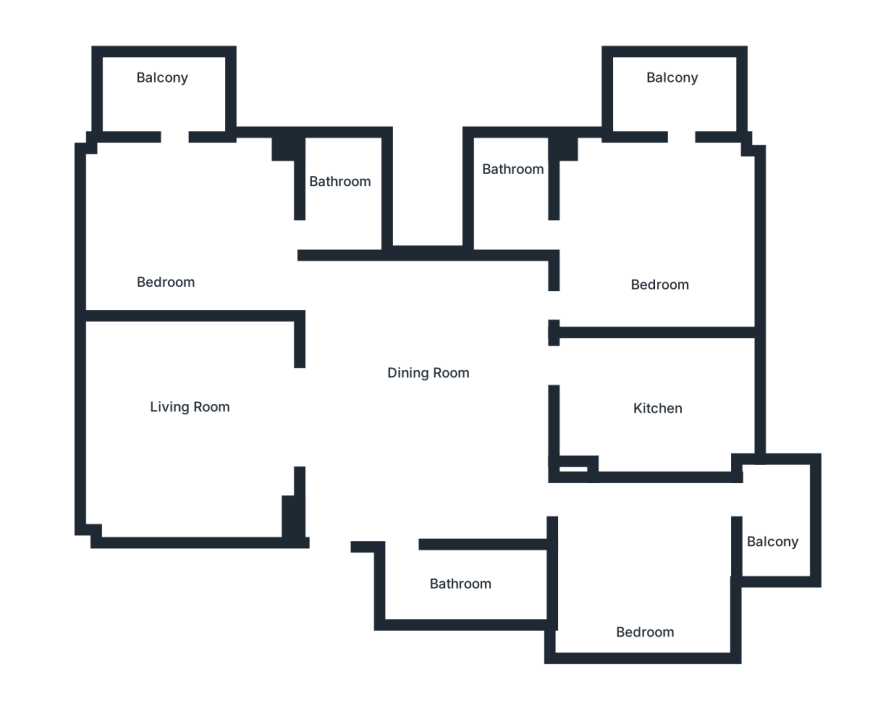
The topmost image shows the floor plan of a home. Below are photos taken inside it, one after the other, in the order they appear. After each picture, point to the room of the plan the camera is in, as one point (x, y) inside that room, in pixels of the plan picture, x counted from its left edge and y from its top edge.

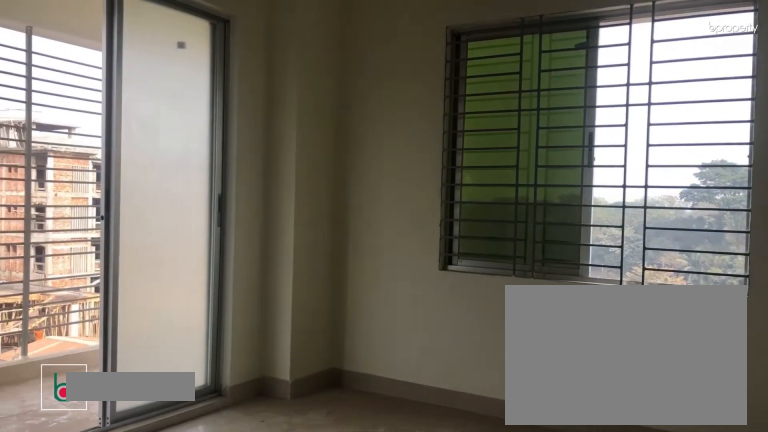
(660, 246)
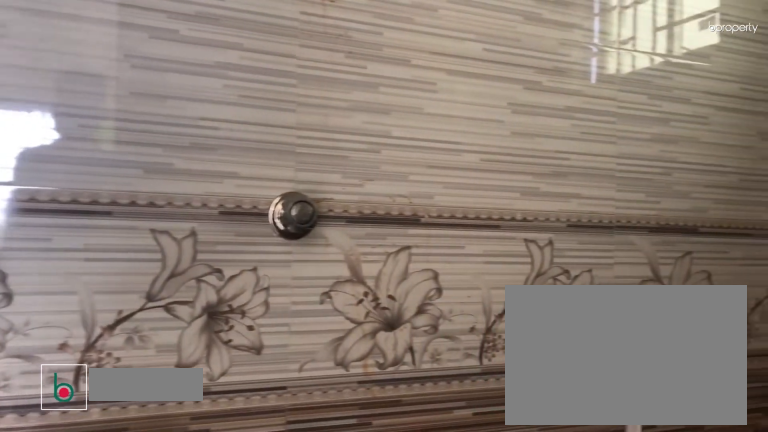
(505, 195)
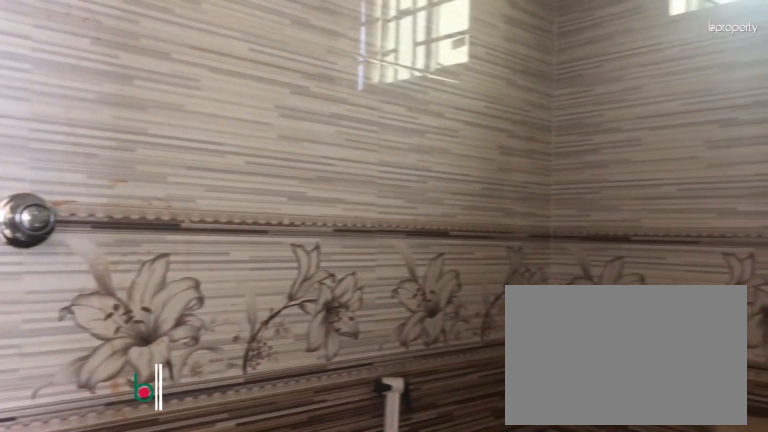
(505, 195)
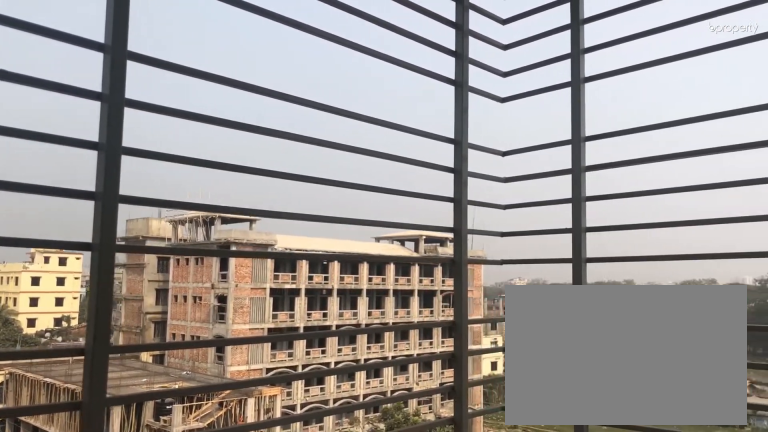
(673, 104)
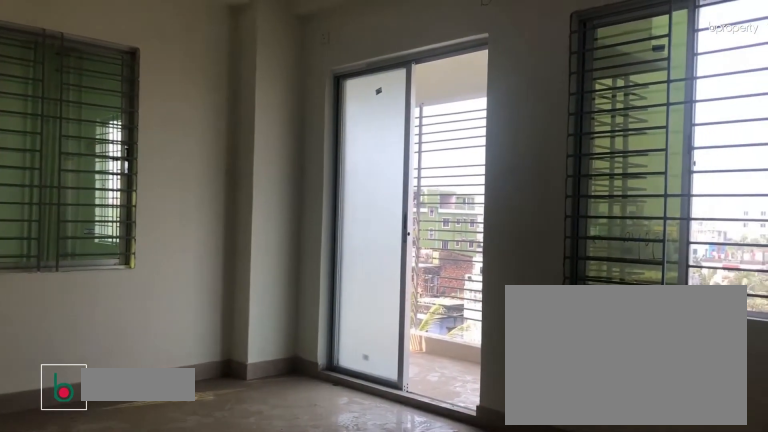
(171, 255)
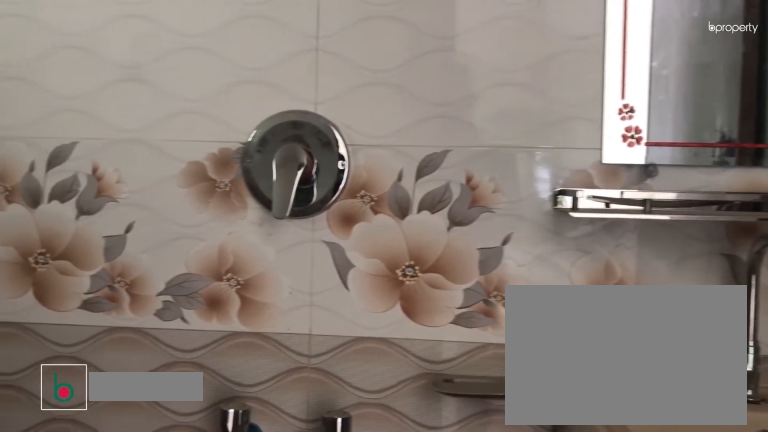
(335, 195)
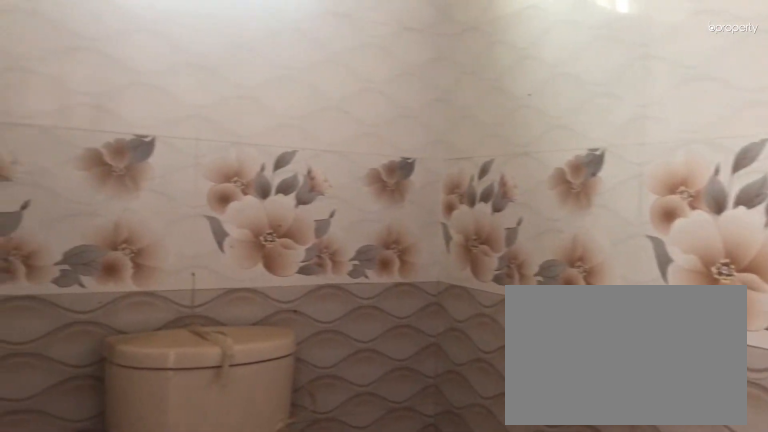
(335, 195)
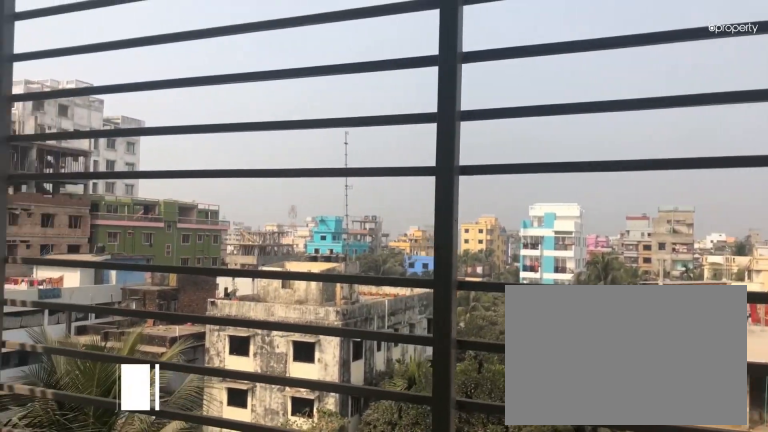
(170, 81)
